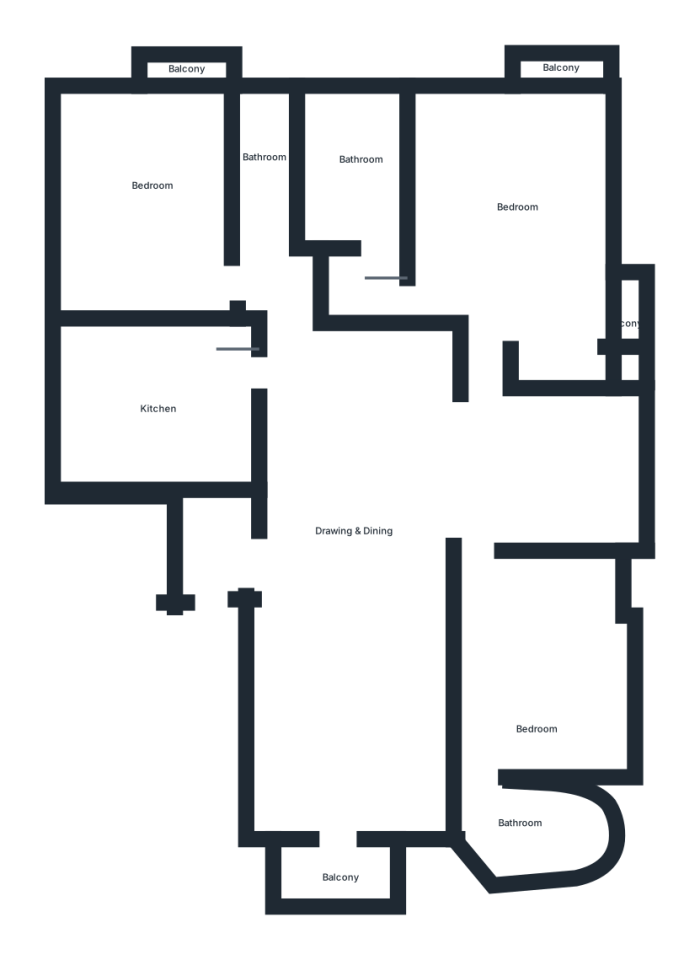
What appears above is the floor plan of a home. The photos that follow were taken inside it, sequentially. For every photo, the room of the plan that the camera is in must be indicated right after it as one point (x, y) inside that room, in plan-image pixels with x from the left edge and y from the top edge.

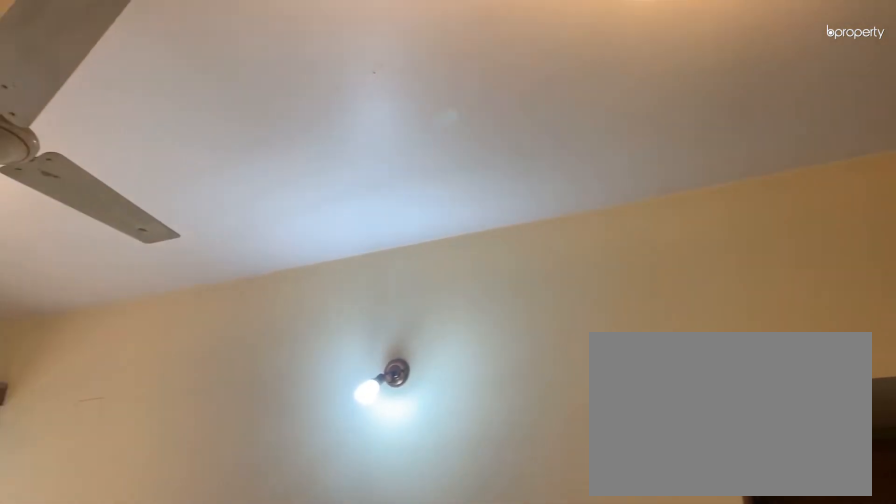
(355, 516)
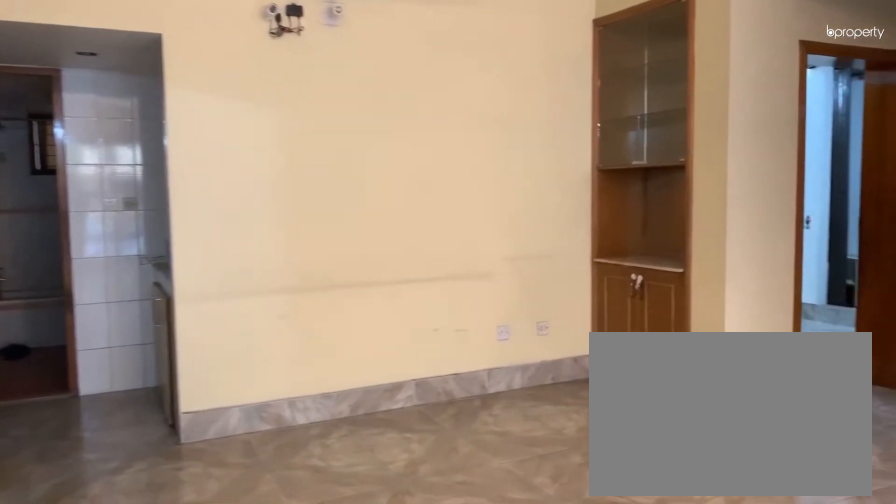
(355, 516)
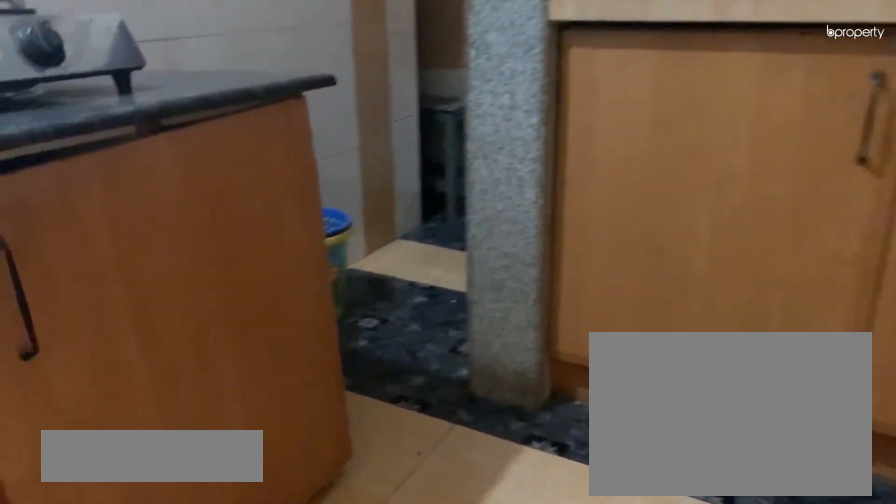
(154, 404)
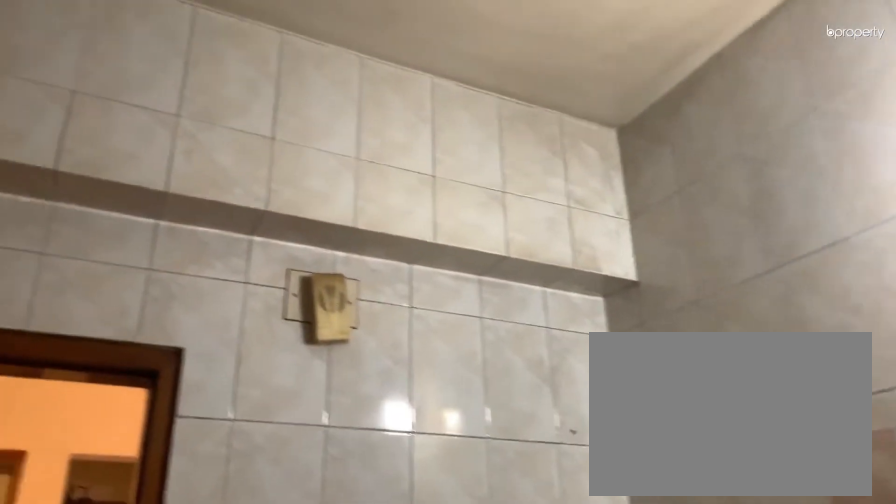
(154, 404)
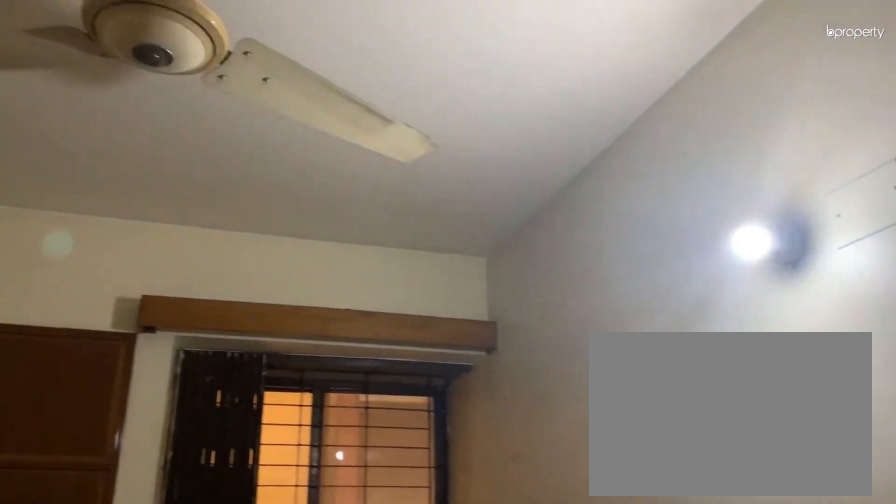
(154, 190)
